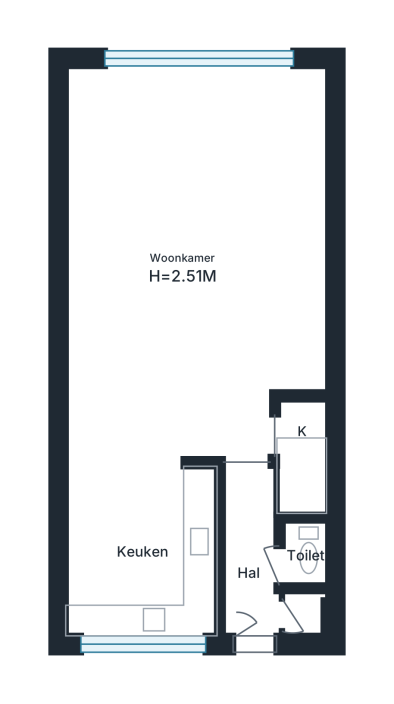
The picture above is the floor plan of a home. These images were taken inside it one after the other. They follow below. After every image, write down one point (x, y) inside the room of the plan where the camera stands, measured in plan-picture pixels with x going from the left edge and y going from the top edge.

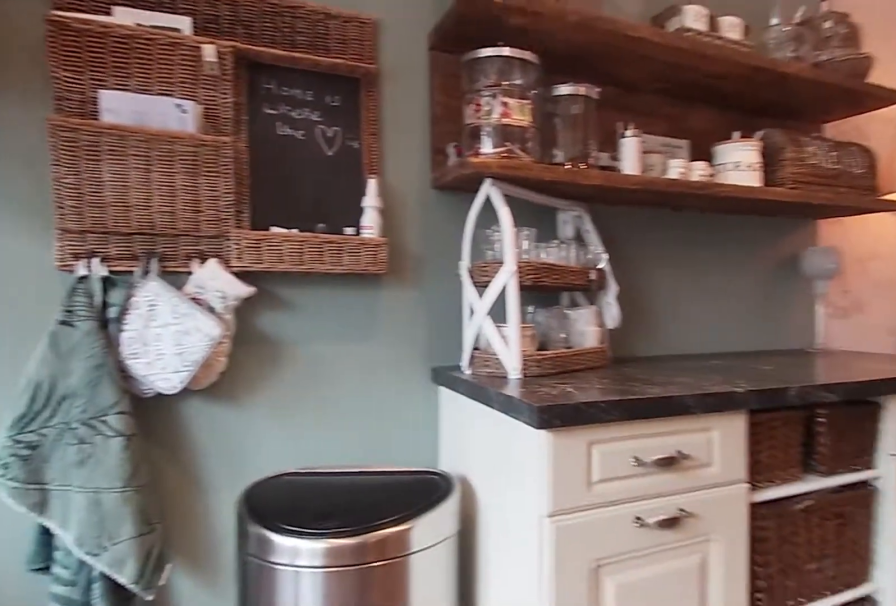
(140, 551)
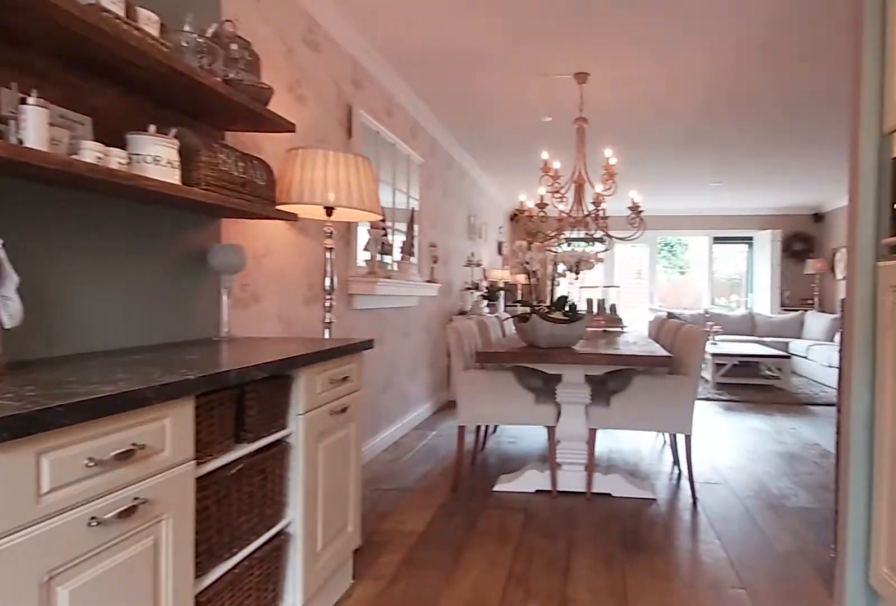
(140, 551)
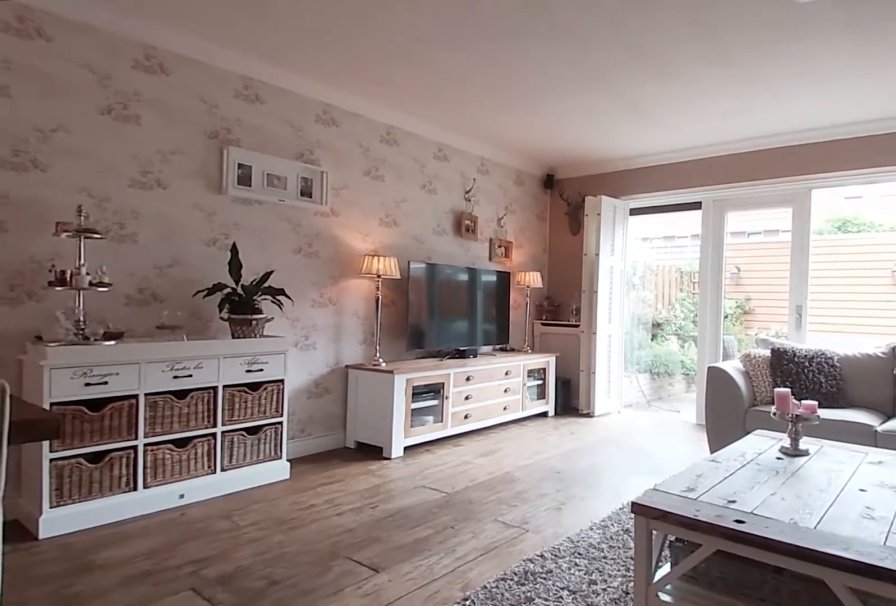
(227, 95)
